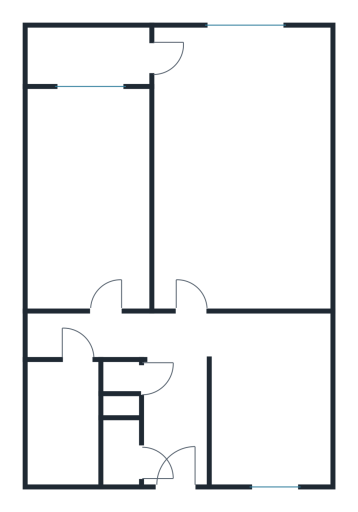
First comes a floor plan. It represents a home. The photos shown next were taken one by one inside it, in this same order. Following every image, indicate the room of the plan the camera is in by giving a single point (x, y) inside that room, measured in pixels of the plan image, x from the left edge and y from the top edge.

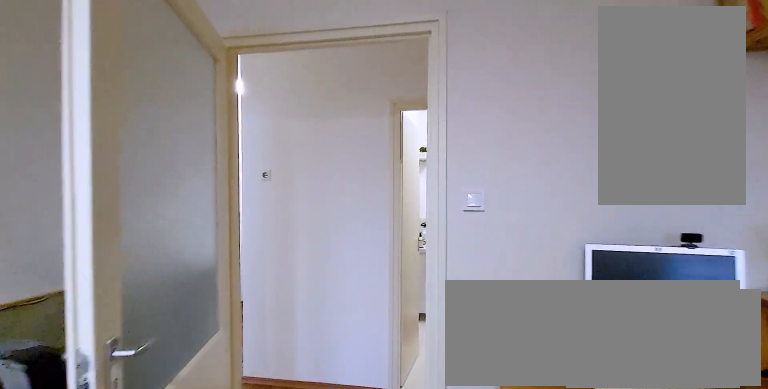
(90, 209)
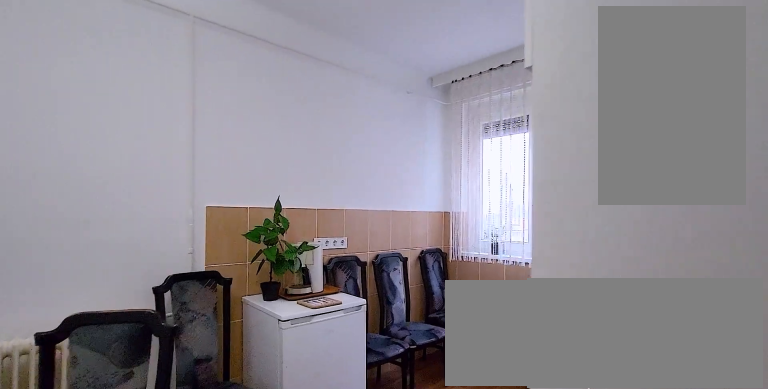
(278, 406)
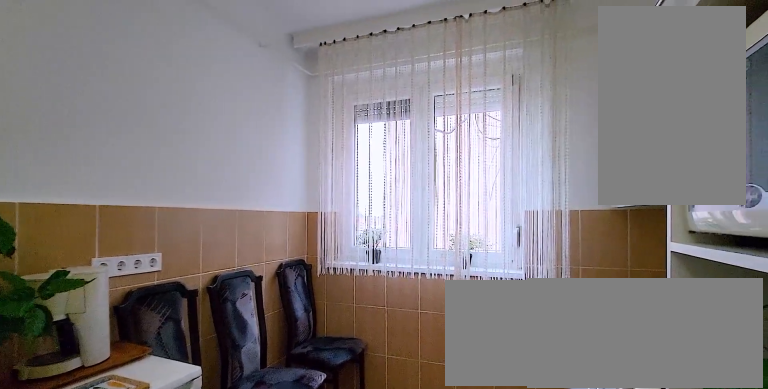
(278, 406)
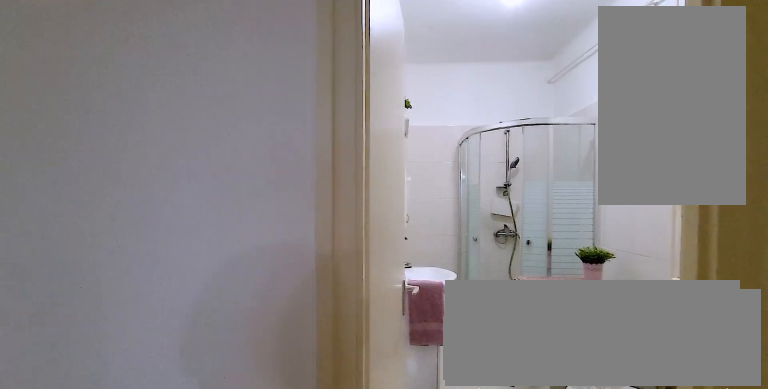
(63, 424)
